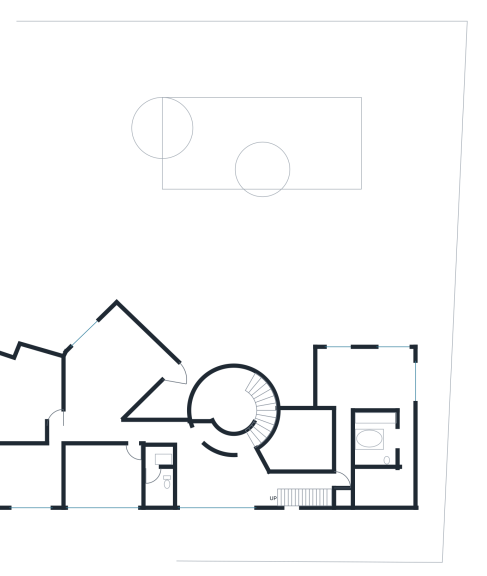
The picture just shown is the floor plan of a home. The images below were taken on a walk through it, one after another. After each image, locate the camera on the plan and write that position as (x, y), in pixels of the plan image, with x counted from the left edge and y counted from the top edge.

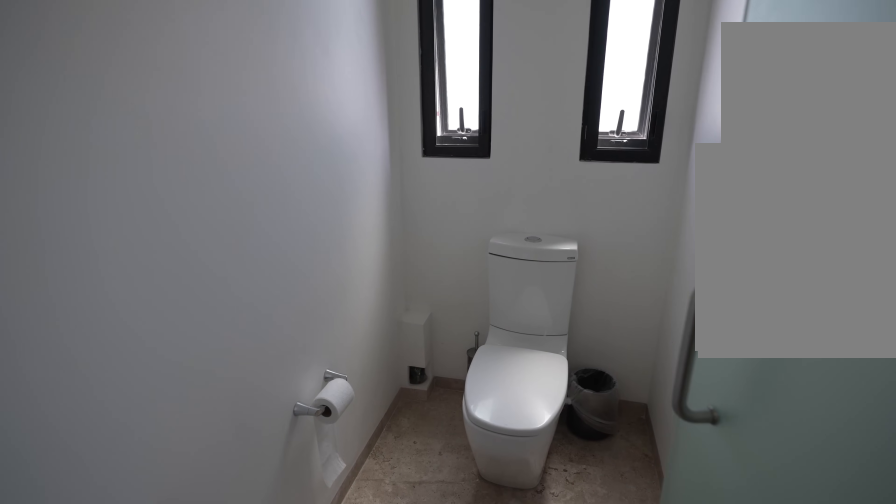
(387, 445)
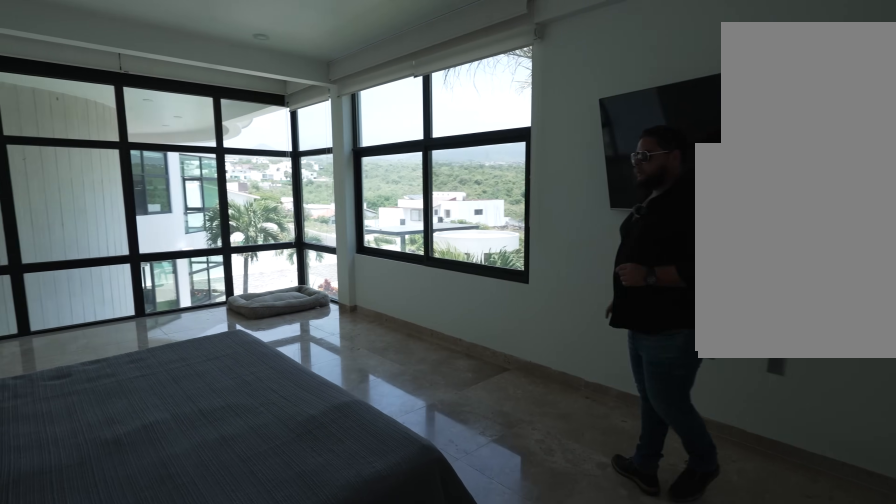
(398, 361)
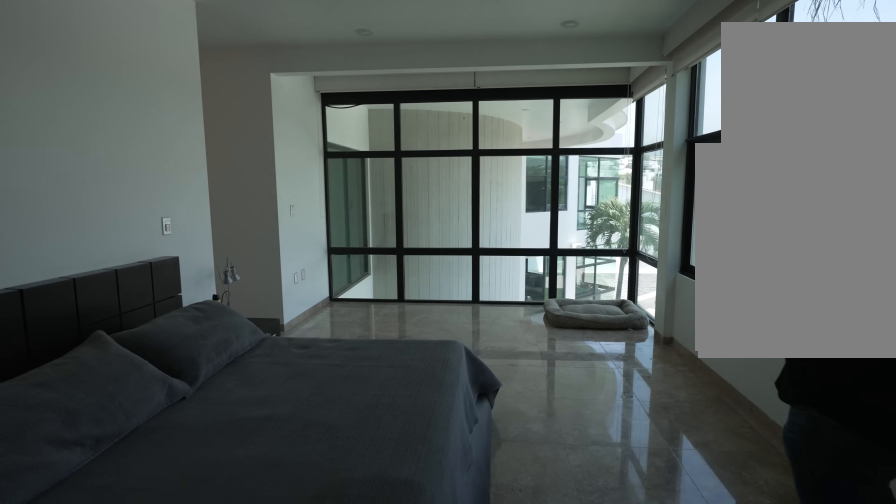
(386, 359)
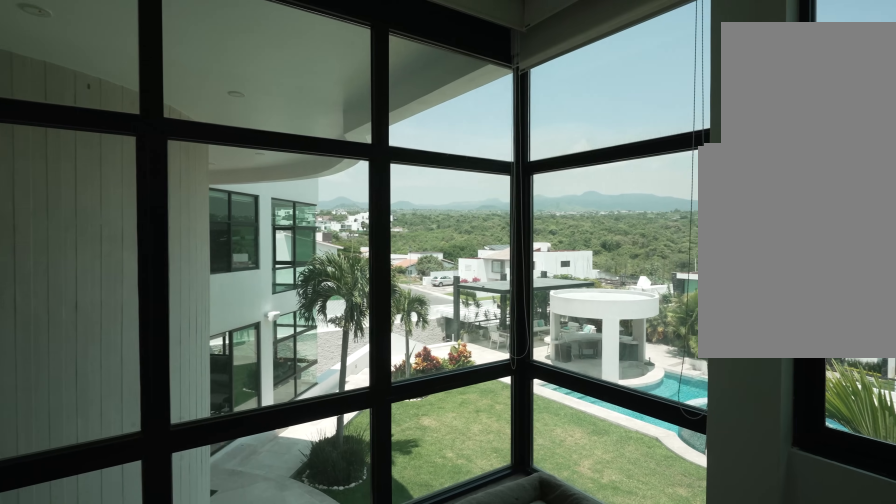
(357, 360)
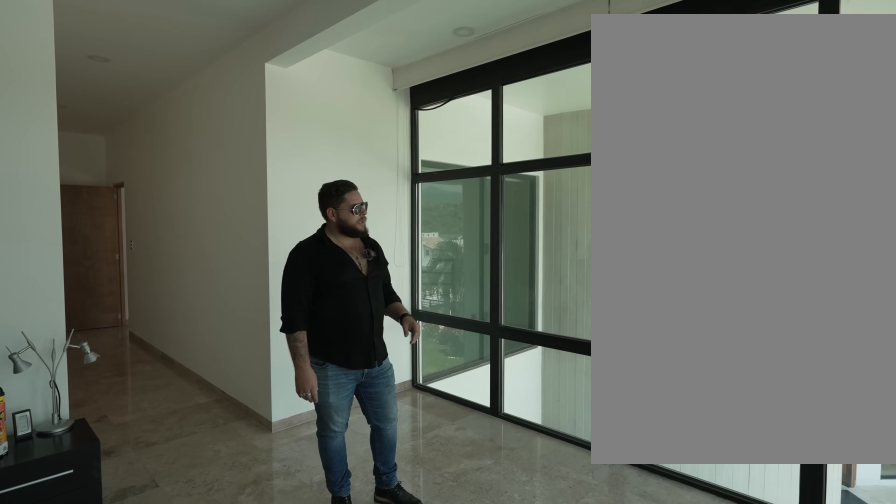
(357, 360)
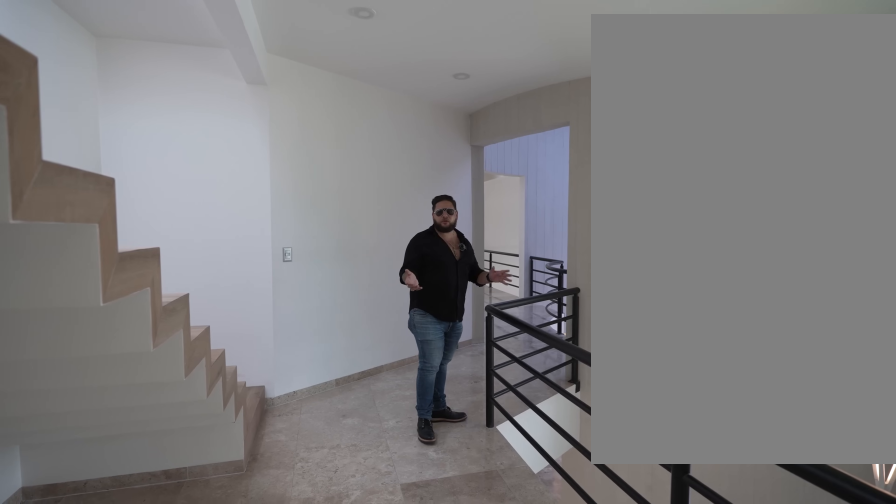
(315, 478)
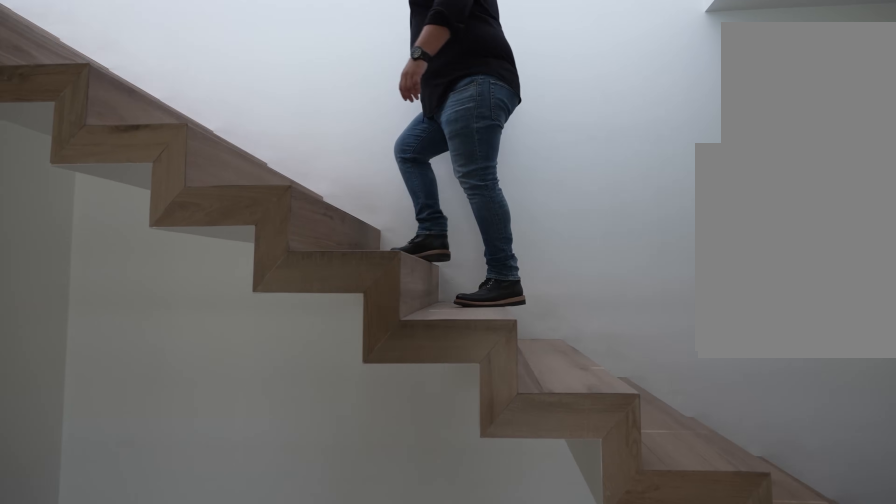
(299, 479)
